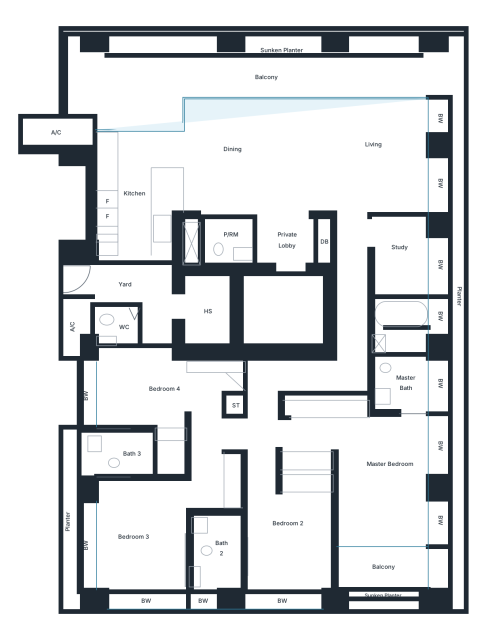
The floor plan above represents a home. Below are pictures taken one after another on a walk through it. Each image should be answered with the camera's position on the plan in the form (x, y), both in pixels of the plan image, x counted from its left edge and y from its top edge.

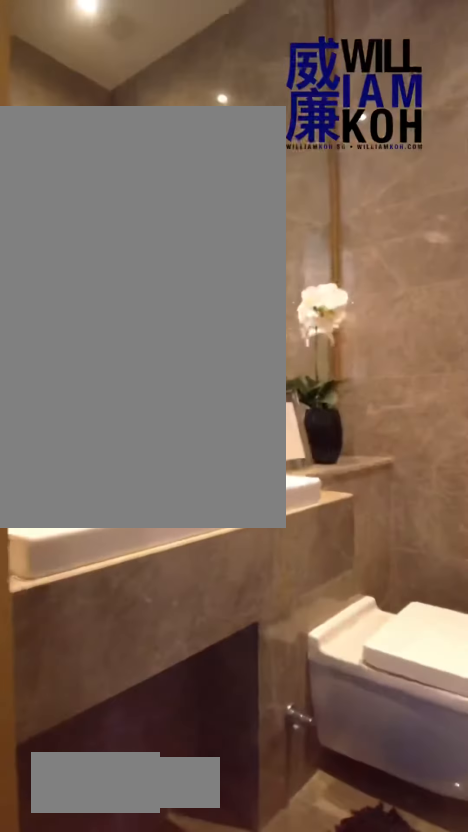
(232, 240)
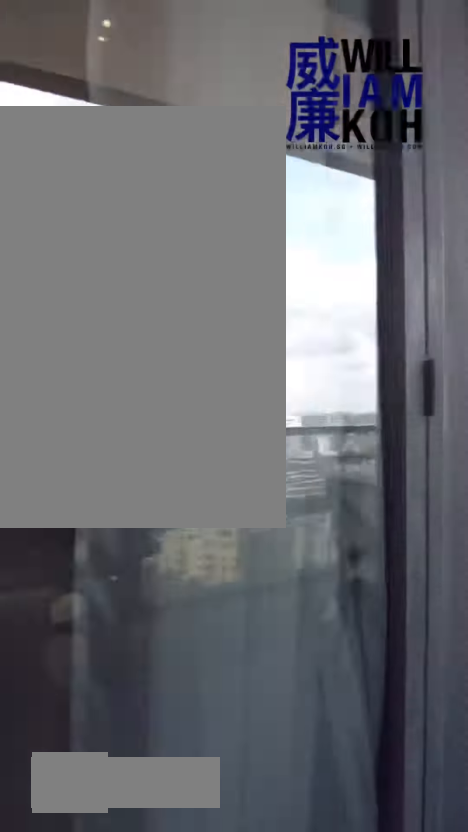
(184, 76)
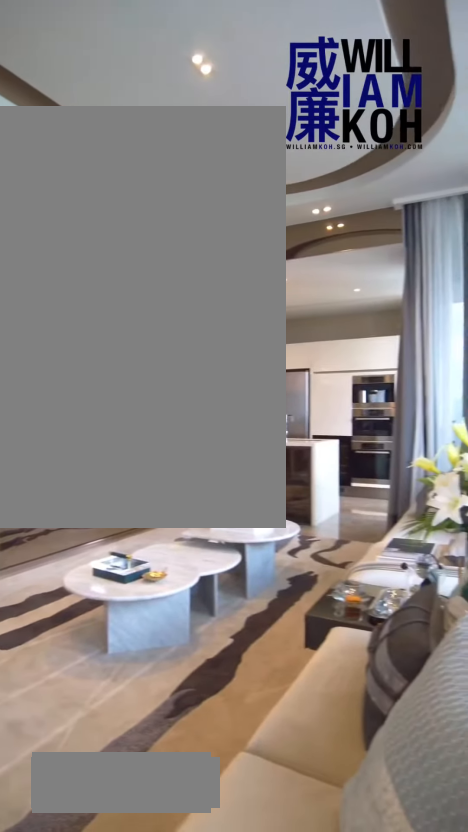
(376, 122)
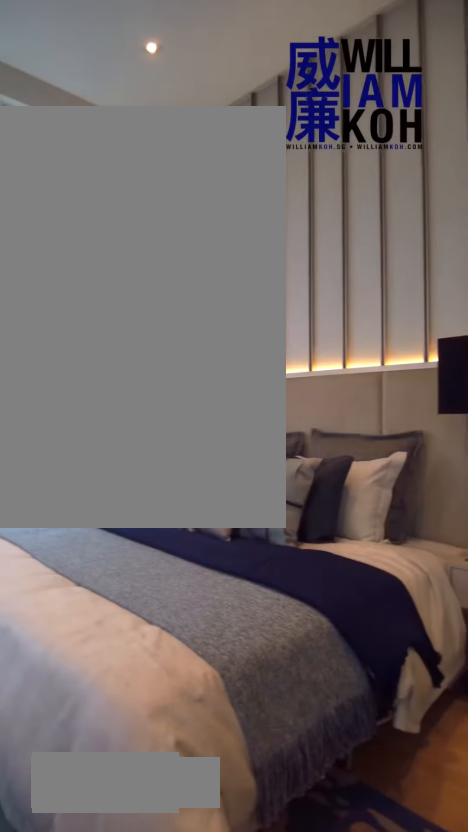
(417, 434)
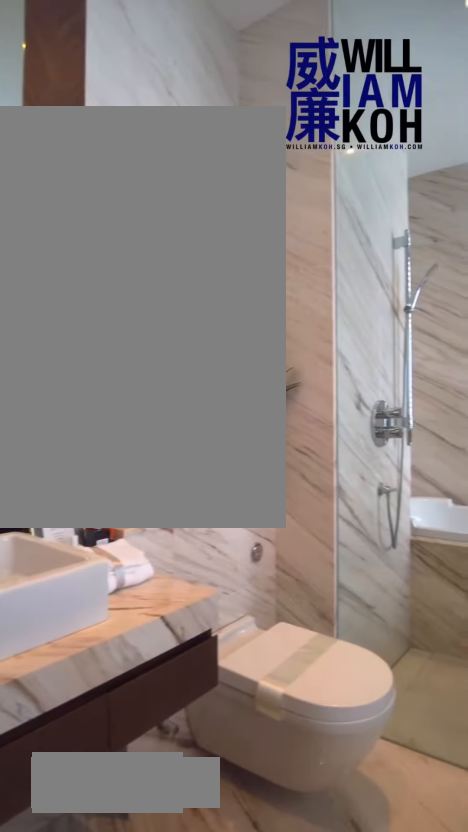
(409, 385)
